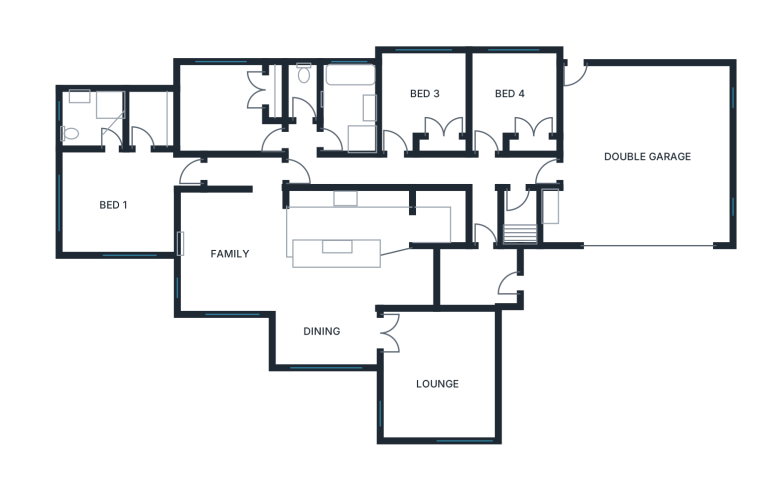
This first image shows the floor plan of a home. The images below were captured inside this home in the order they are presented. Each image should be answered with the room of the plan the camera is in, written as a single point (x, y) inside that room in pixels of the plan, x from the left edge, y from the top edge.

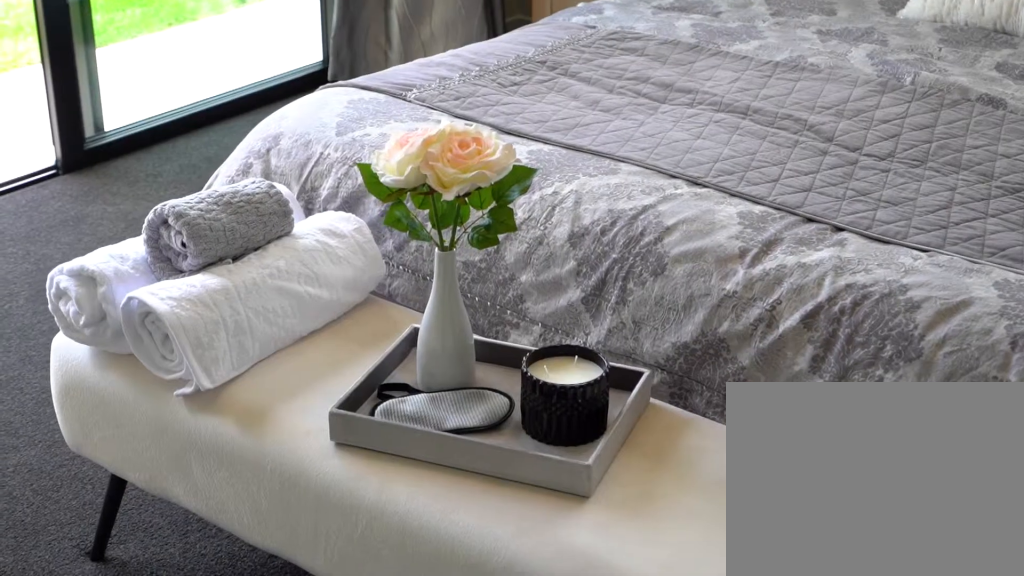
(124, 200)
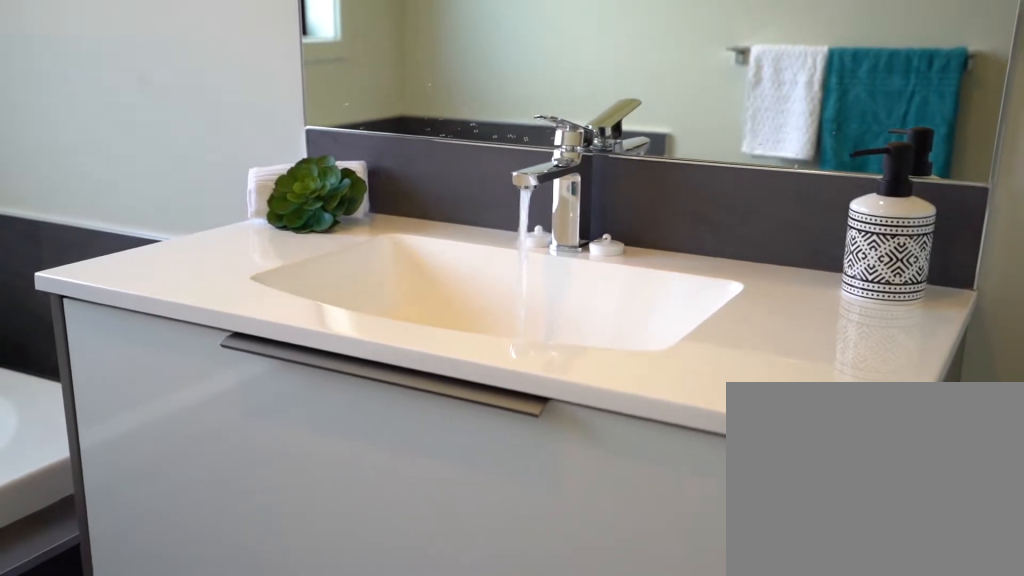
(349, 108)
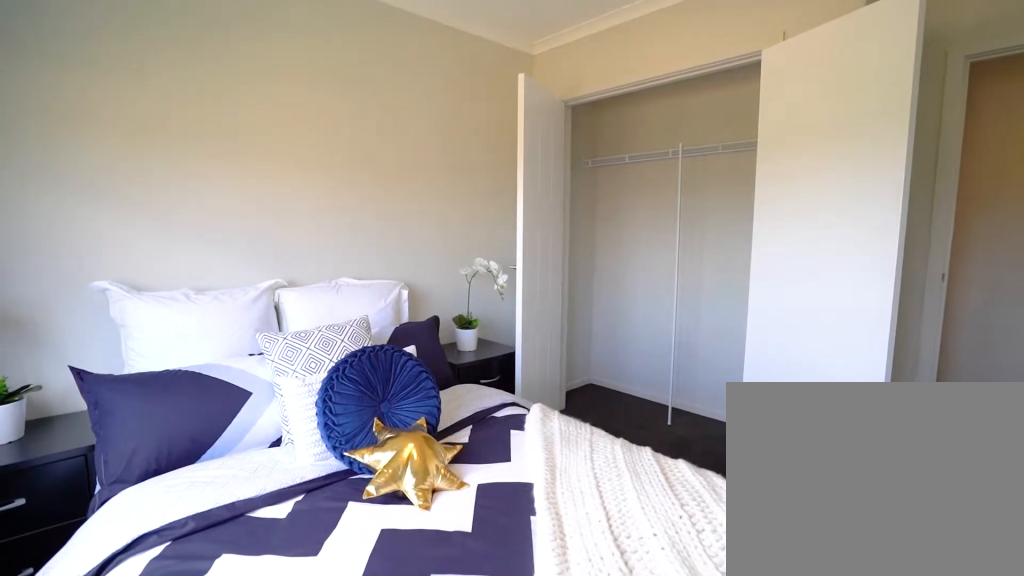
(423, 104)
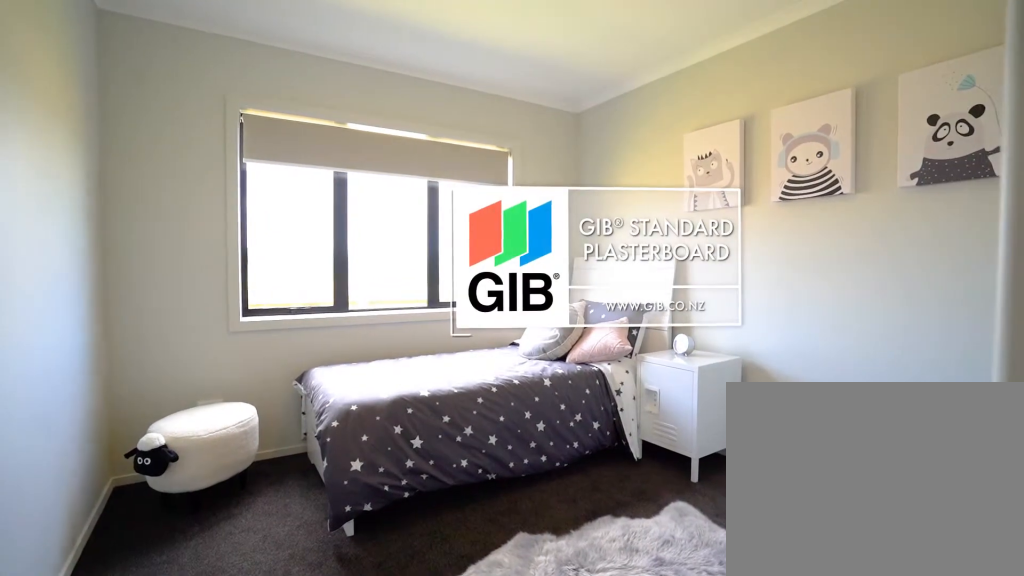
(516, 102)
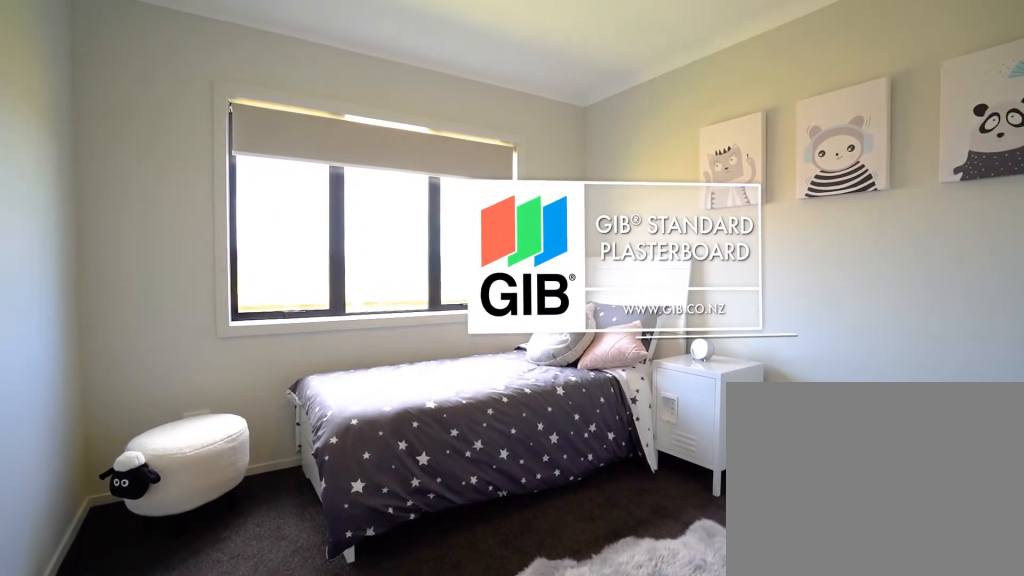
(516, 102)
